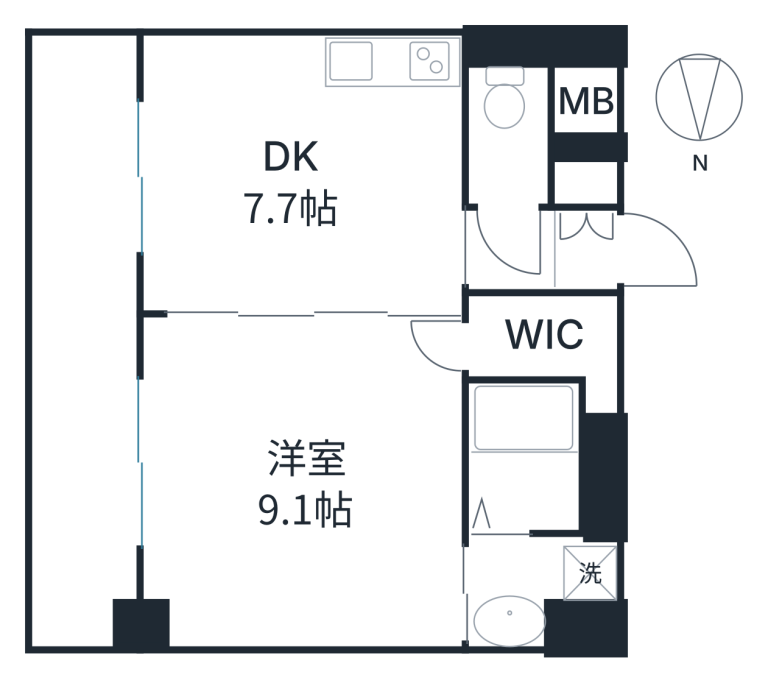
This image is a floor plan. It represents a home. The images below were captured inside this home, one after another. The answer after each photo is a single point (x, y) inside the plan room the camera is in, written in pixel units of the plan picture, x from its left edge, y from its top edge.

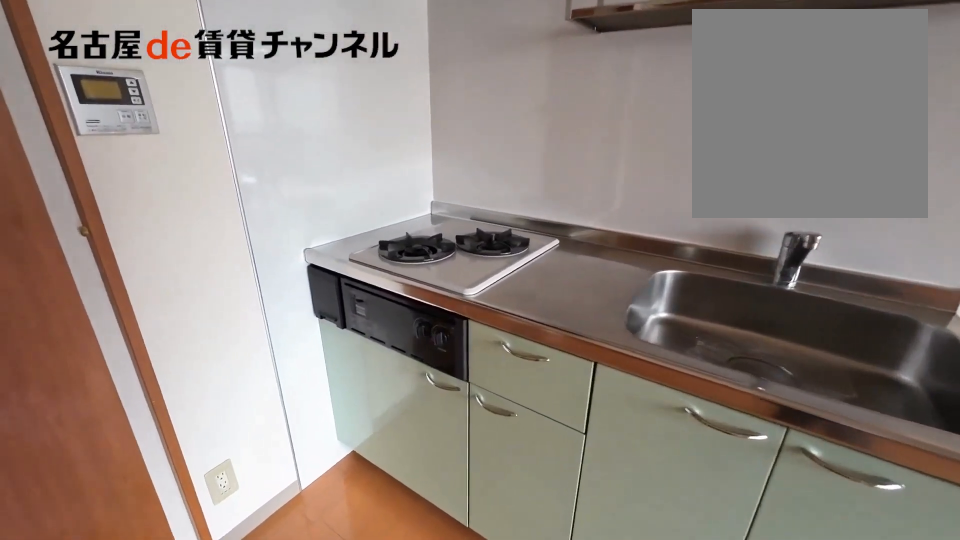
(392, 64)
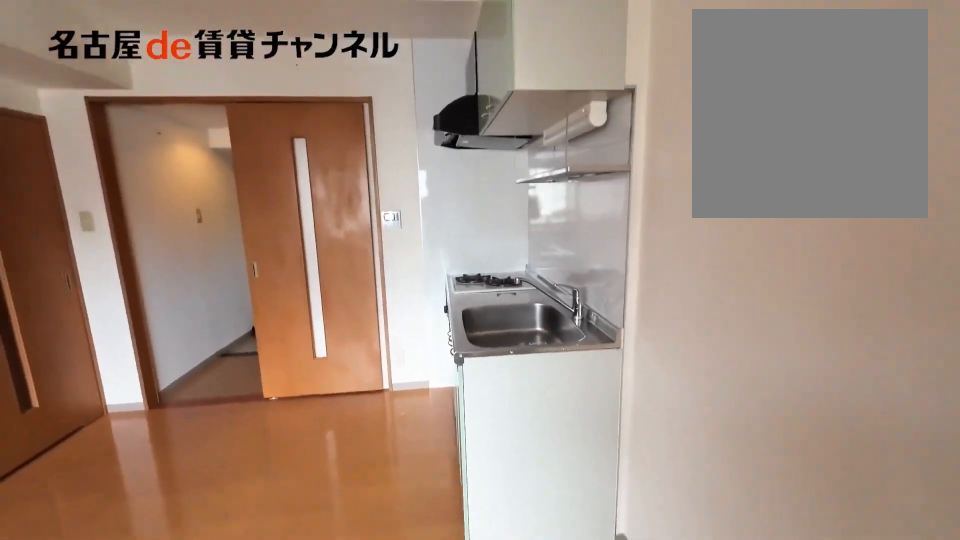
(302, 172)
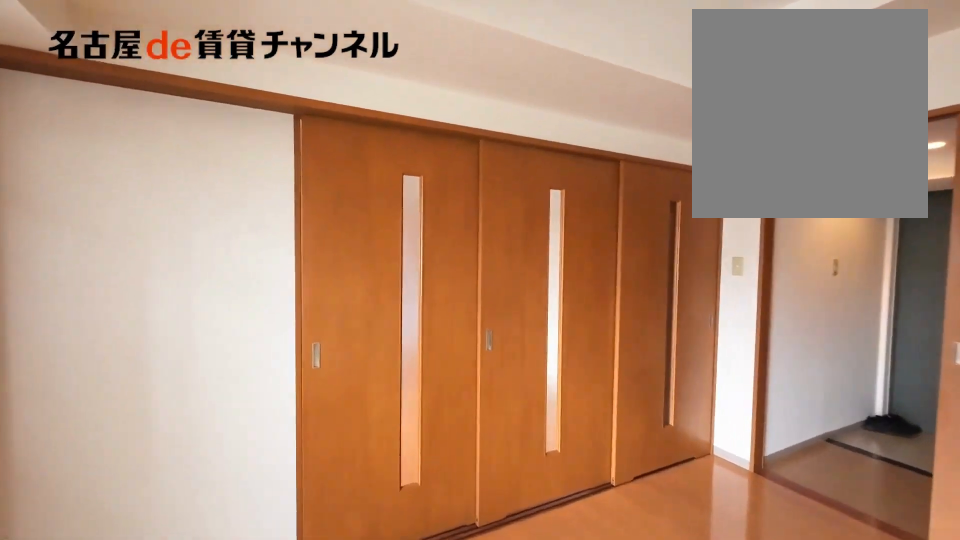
(302, 172)
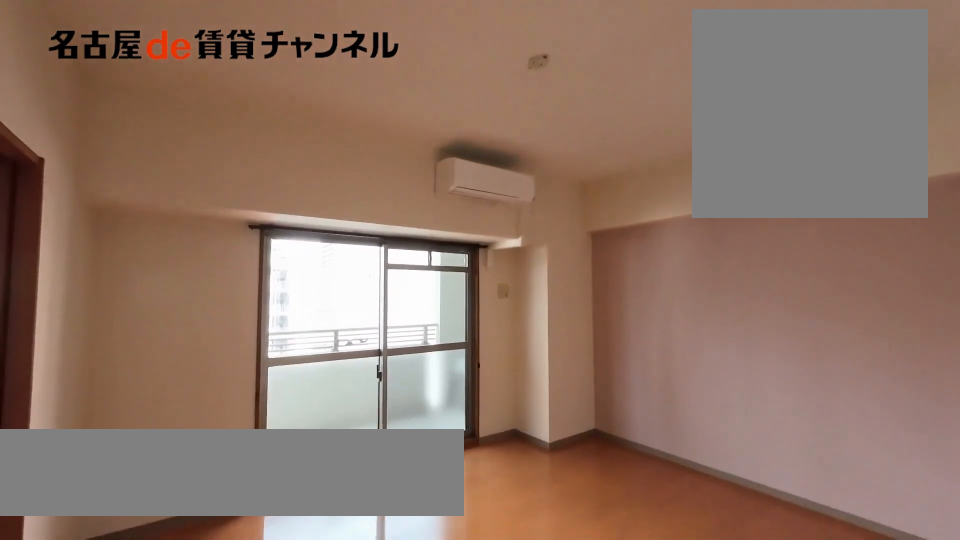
(298, 483)
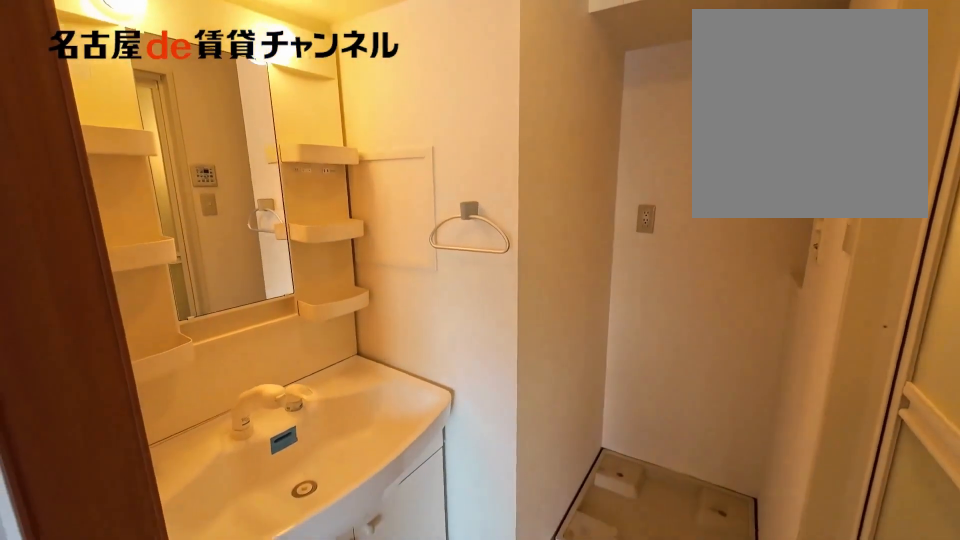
(538, 585)
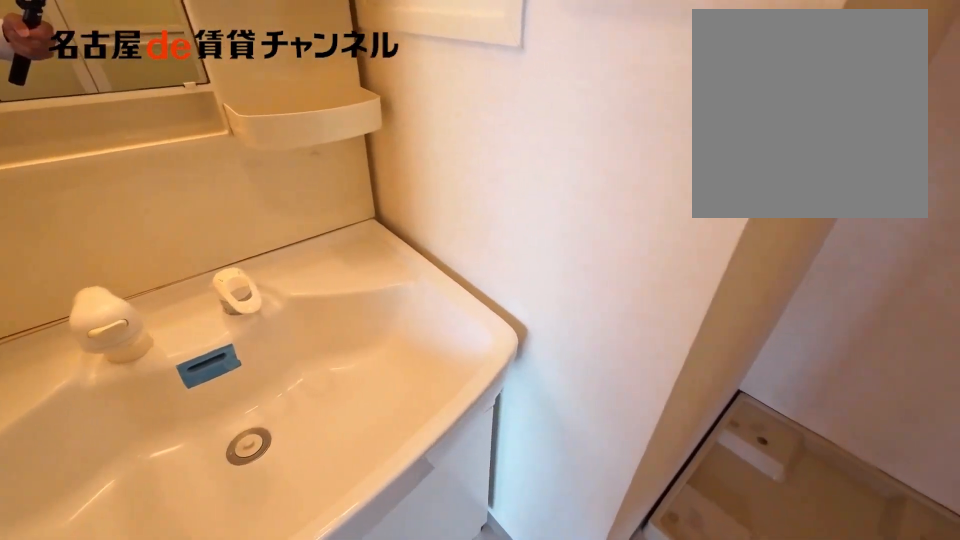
(538, 585)
